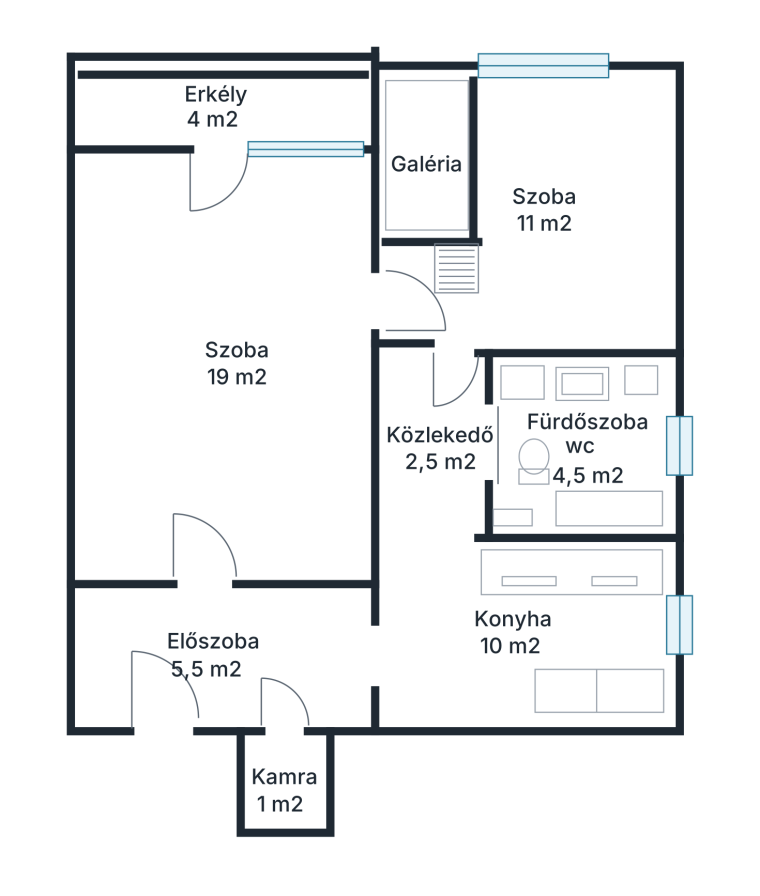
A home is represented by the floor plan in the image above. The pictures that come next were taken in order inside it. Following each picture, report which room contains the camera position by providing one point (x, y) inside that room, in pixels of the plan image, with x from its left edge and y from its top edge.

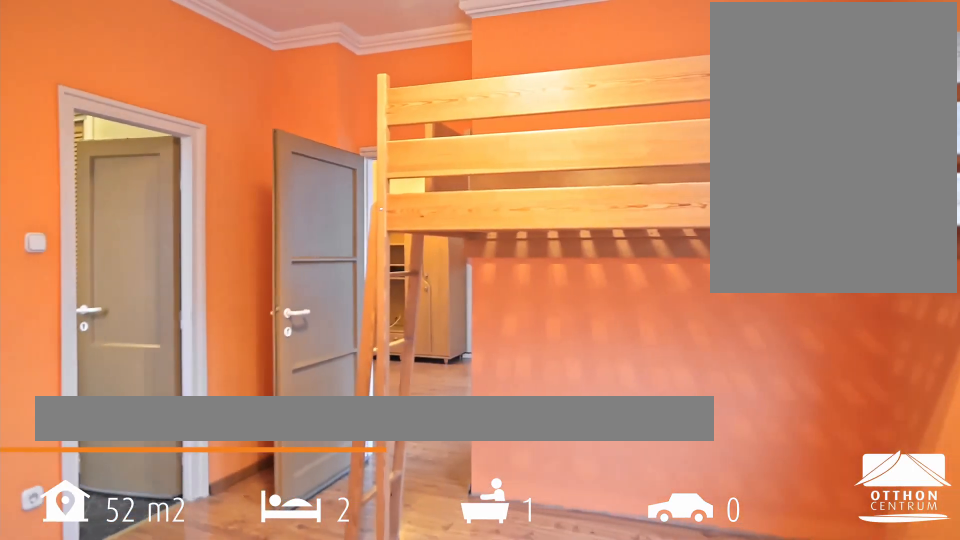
(545, 206)
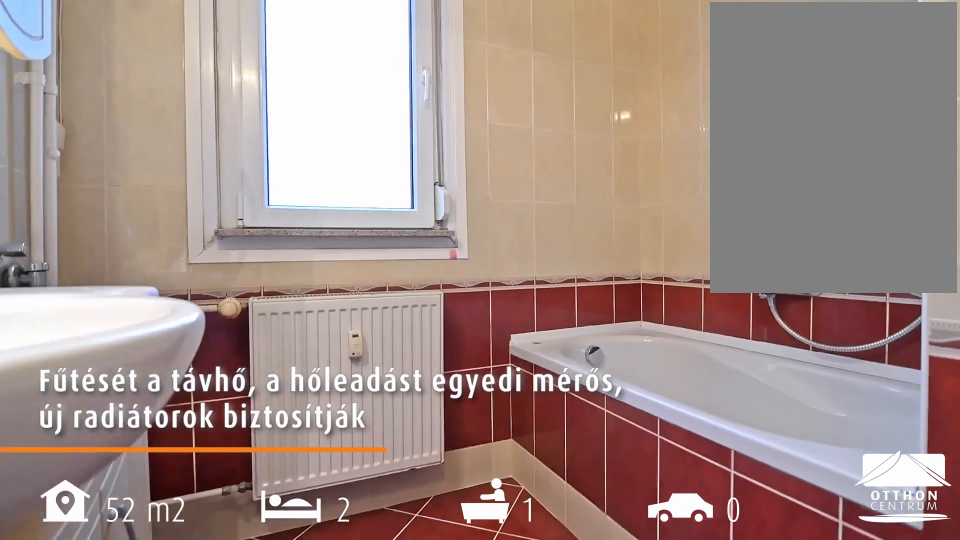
(589, 442)
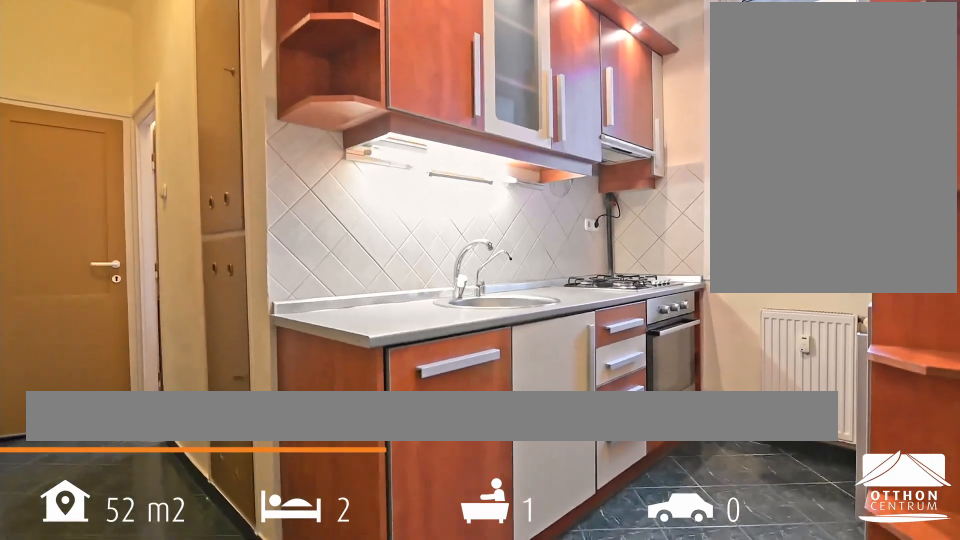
(517, 630)
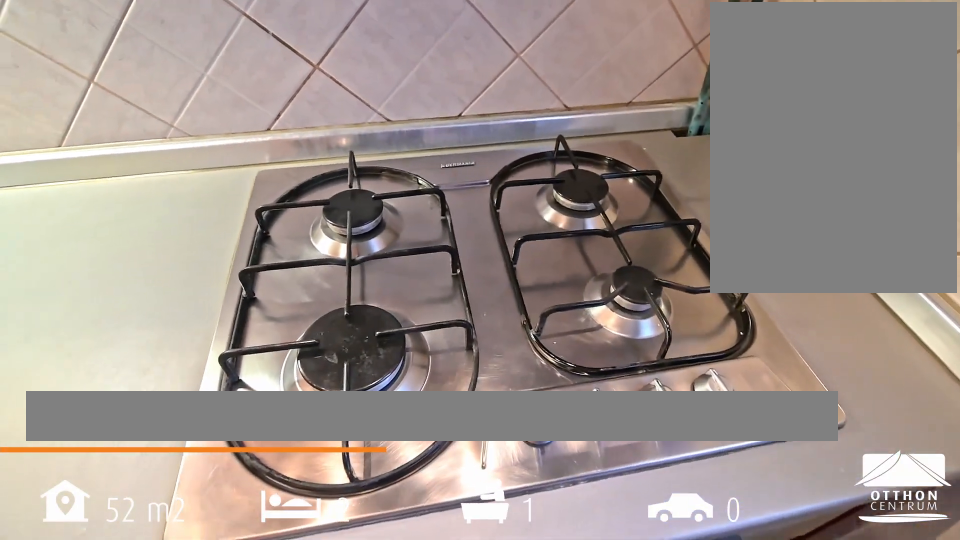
(517, 630)
